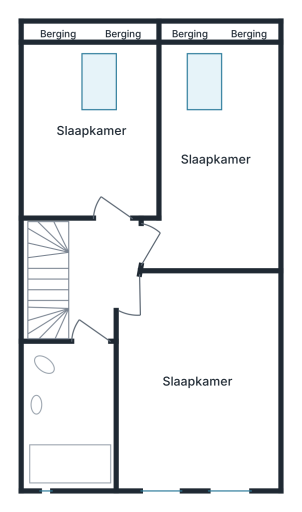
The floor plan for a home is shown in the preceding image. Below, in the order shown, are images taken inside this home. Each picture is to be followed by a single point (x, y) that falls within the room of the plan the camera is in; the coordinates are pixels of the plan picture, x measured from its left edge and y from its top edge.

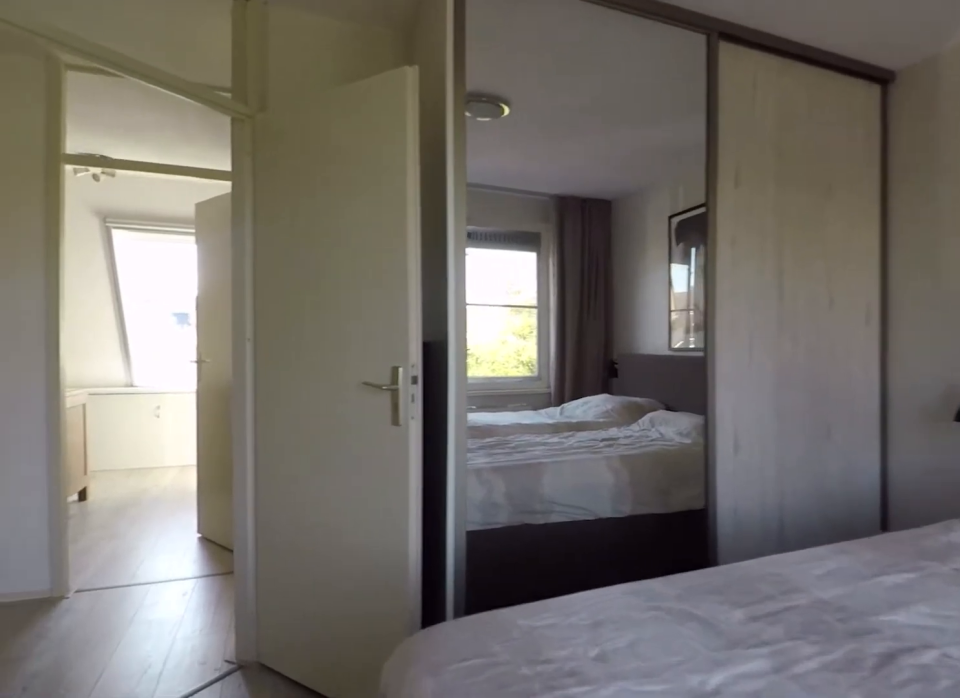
(199, 433)
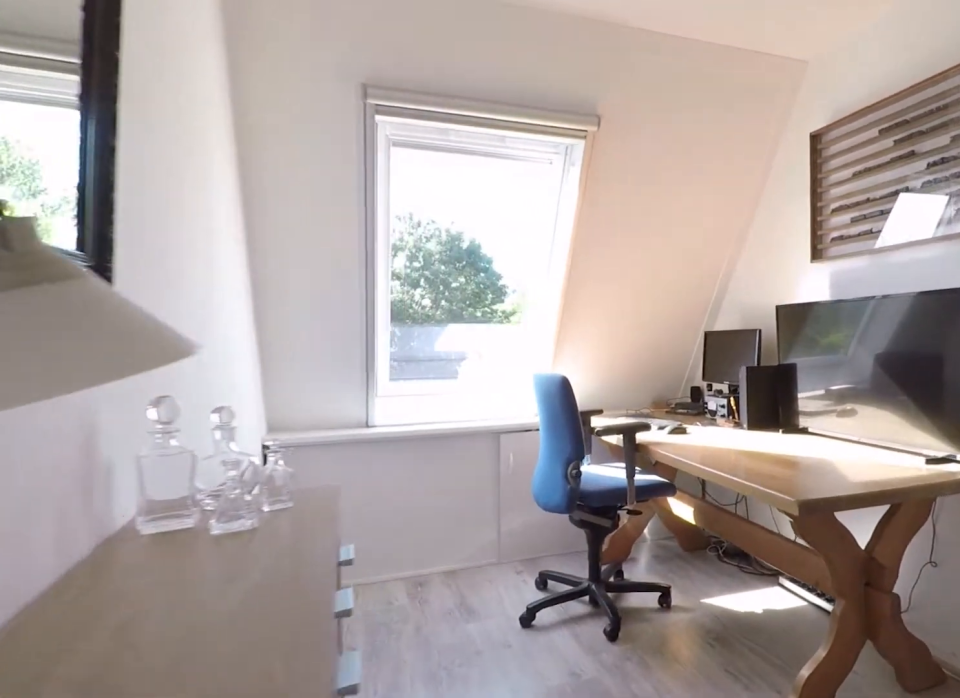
(272, 162)
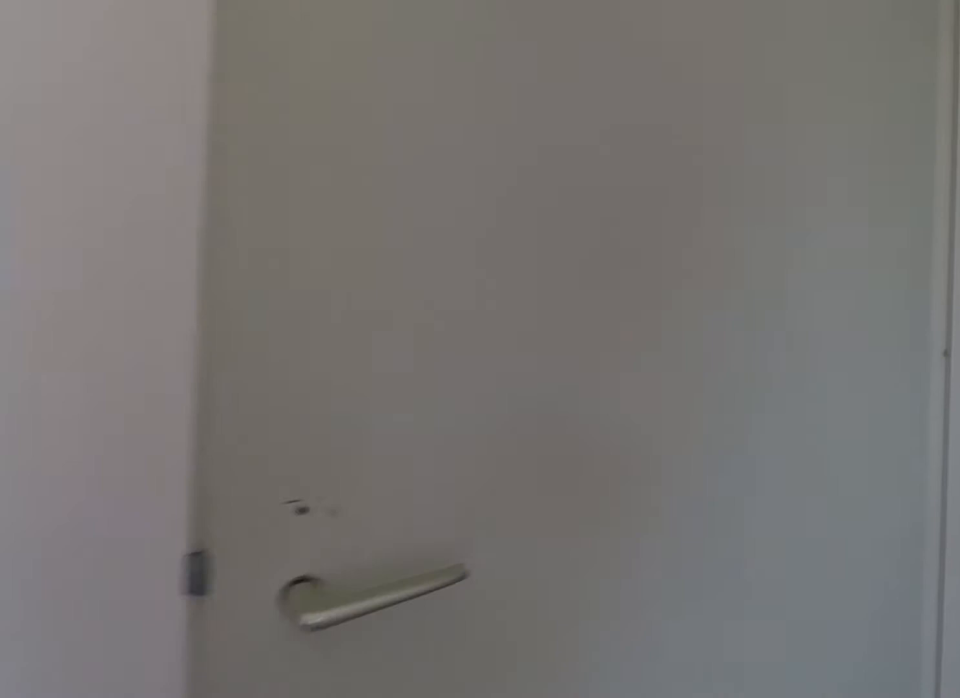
(272, 162)
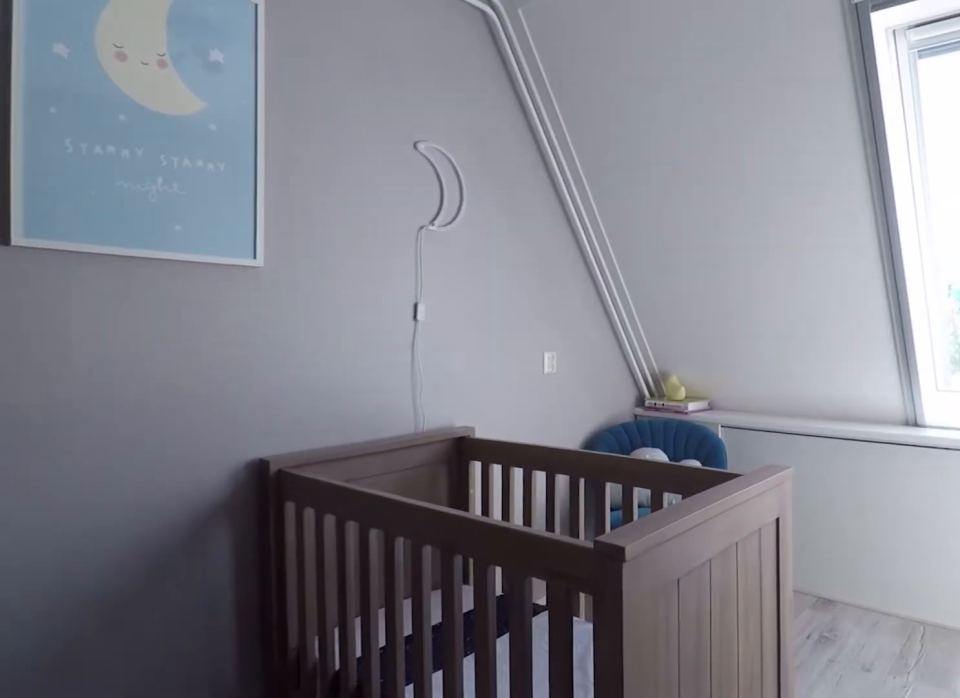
(92, 75)
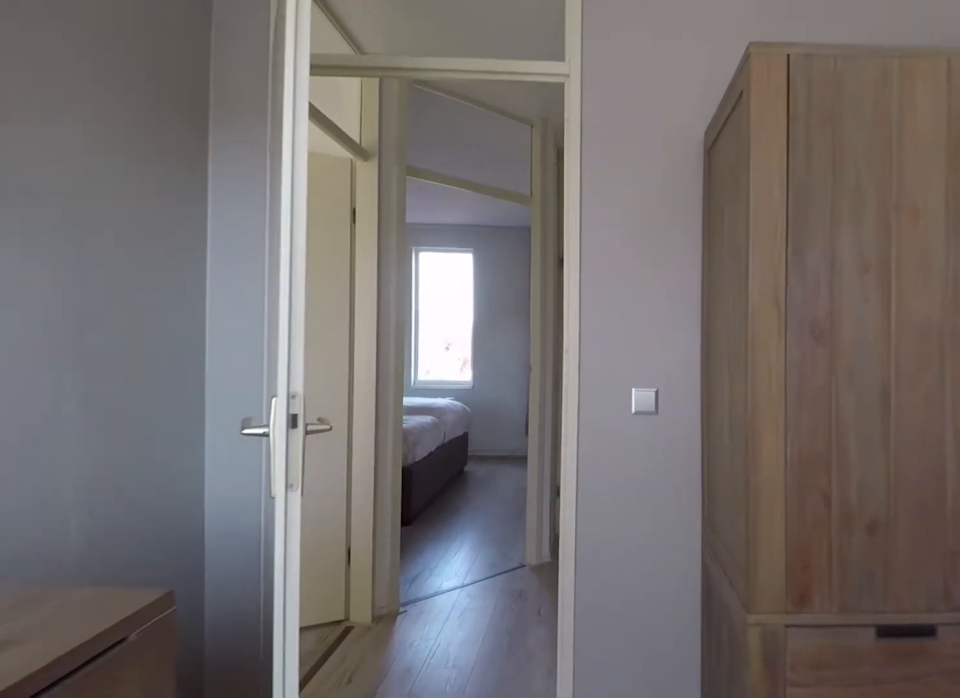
(92, 75)
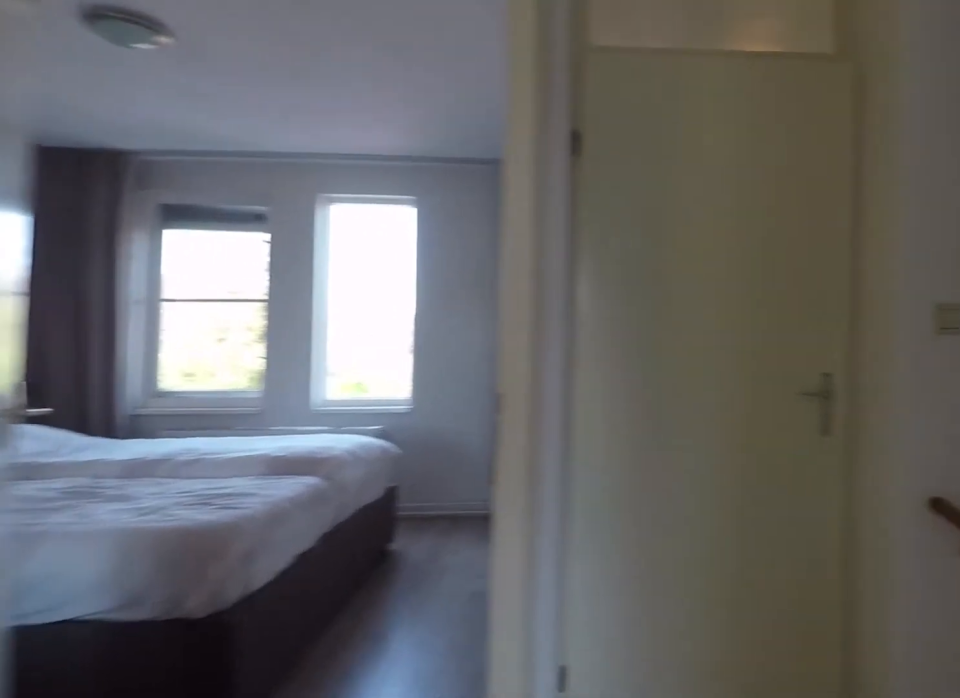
(88, 293)
